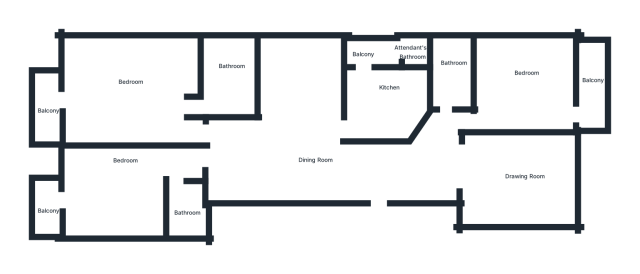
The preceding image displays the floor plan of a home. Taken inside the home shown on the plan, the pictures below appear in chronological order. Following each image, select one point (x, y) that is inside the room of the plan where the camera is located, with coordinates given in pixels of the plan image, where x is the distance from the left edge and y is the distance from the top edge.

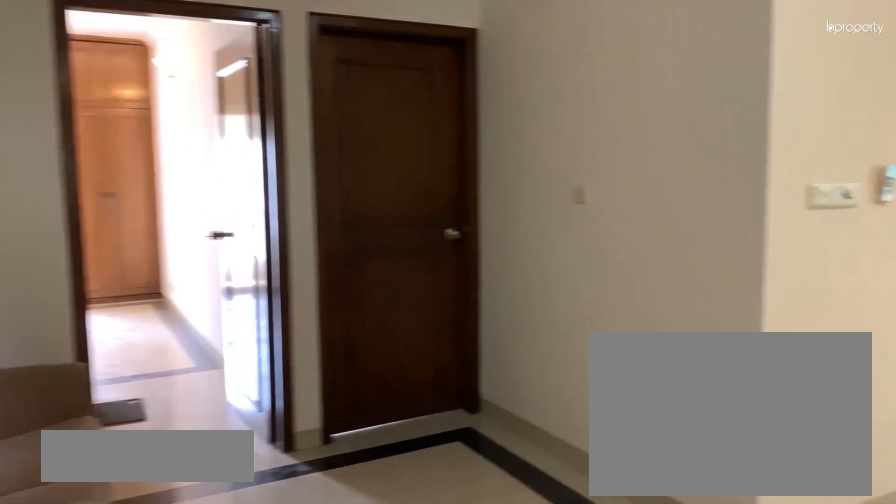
(299, 156)
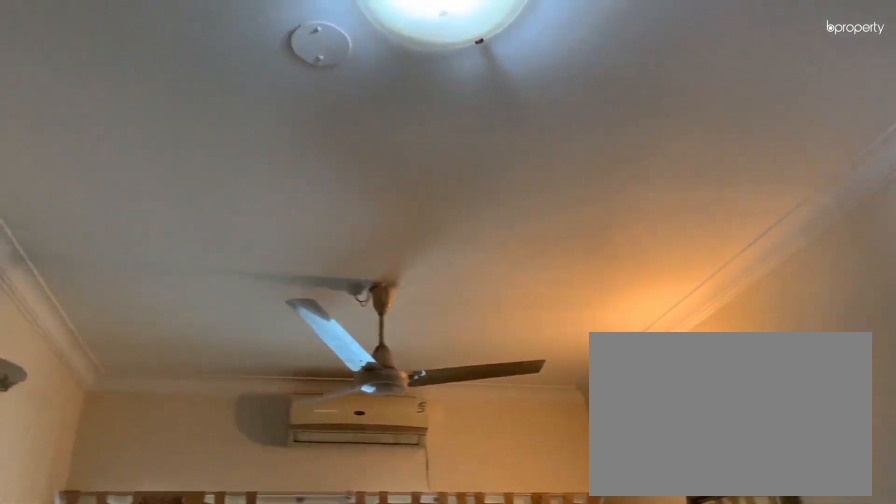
(311, 161)
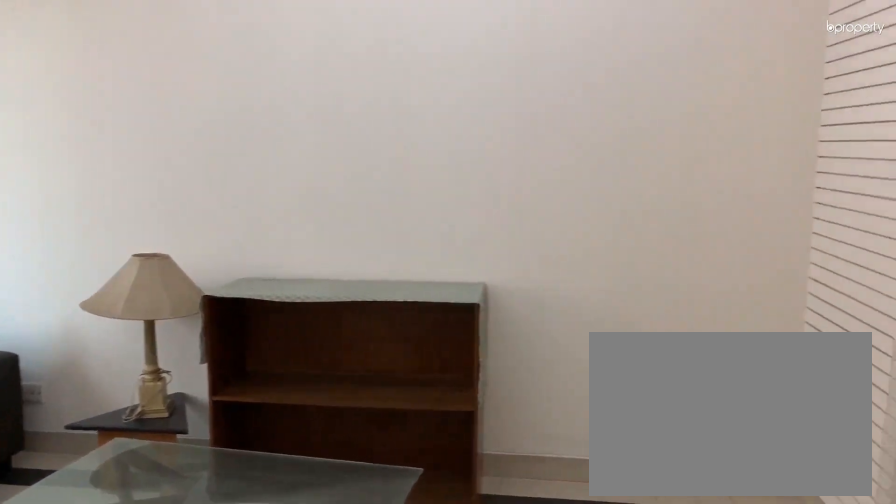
(522, 181)
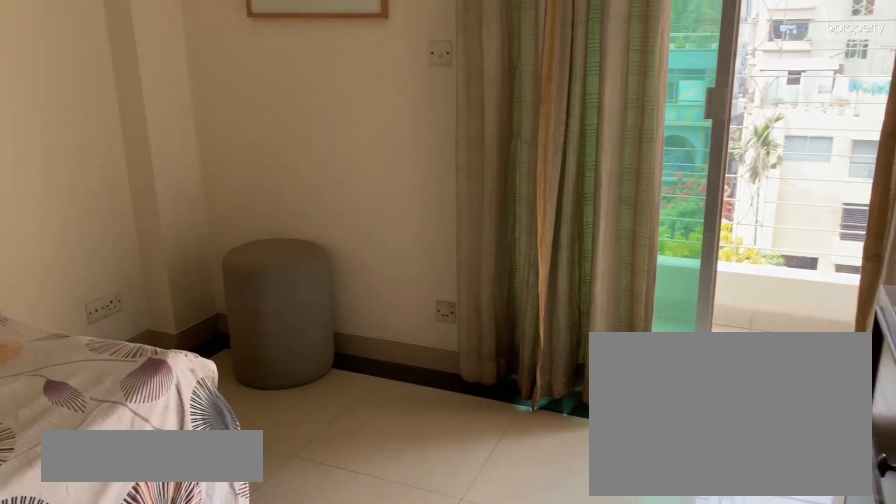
(532, 91)
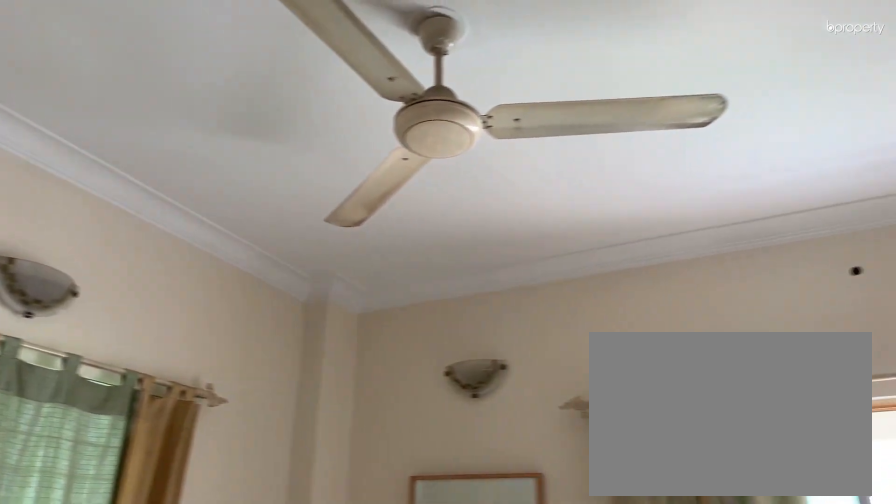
(532, 91)
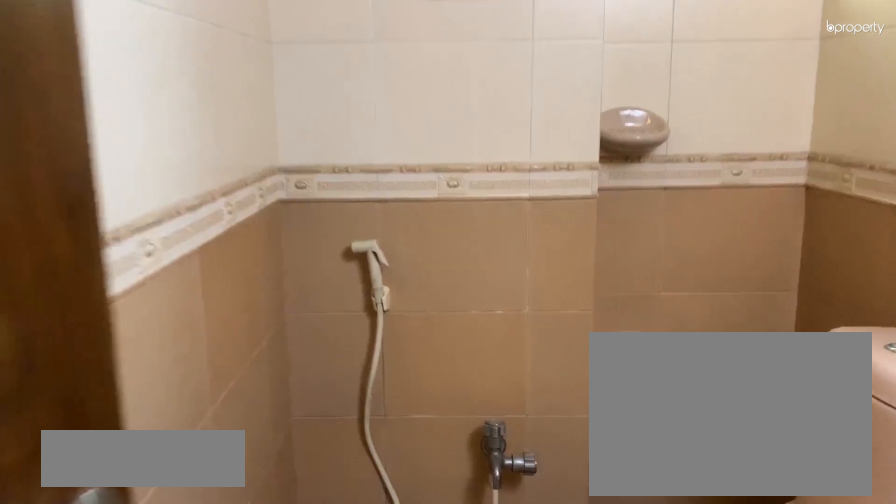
(452, 81)
